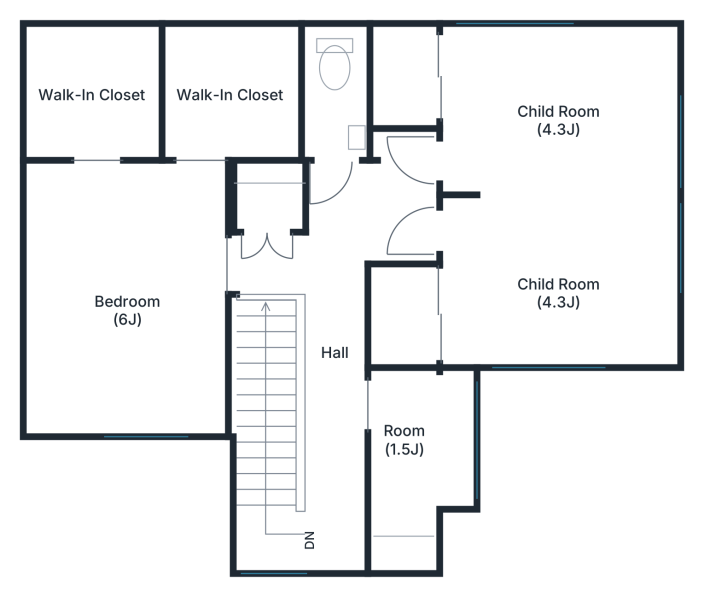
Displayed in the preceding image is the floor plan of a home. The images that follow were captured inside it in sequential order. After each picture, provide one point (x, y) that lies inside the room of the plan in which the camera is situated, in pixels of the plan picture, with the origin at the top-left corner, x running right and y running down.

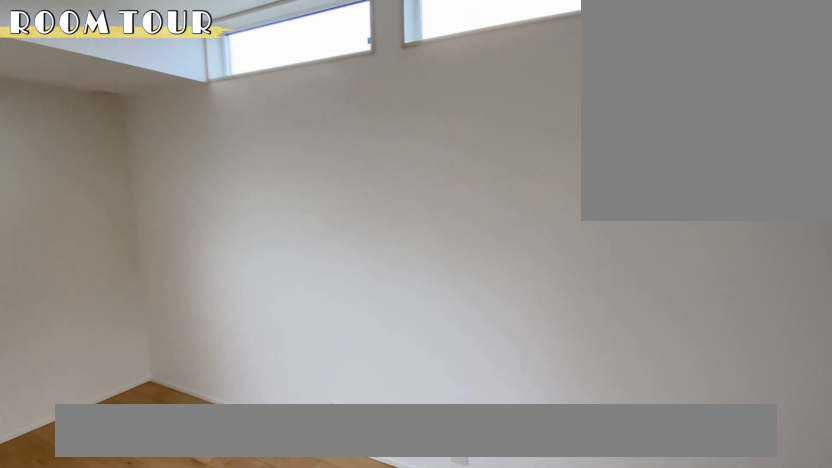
(545, 205)
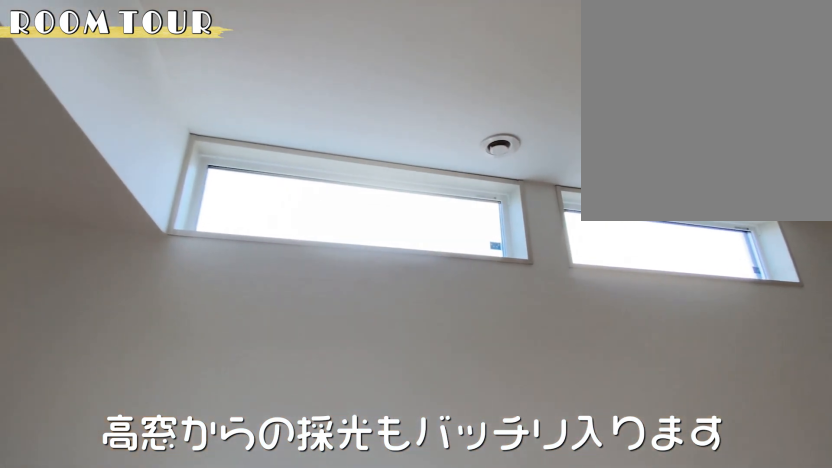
(545, 204)
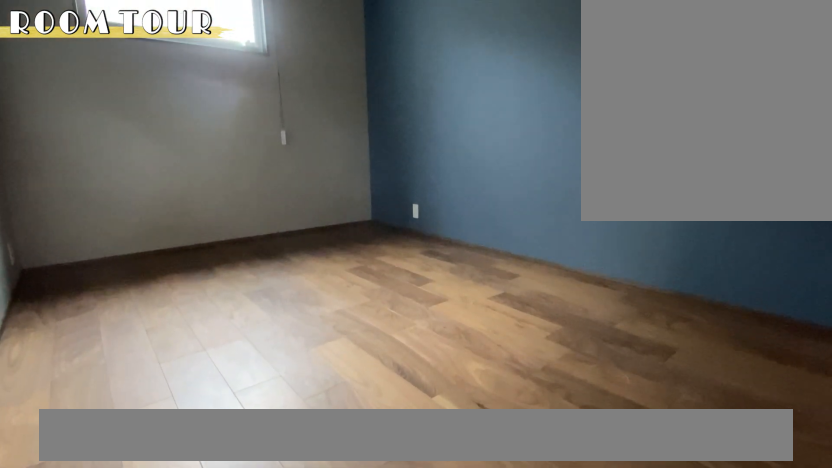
(136, 304)
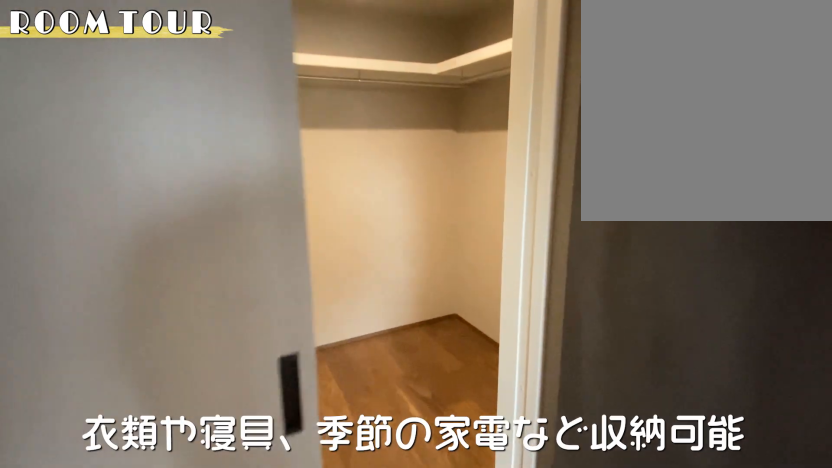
(217, 111)
